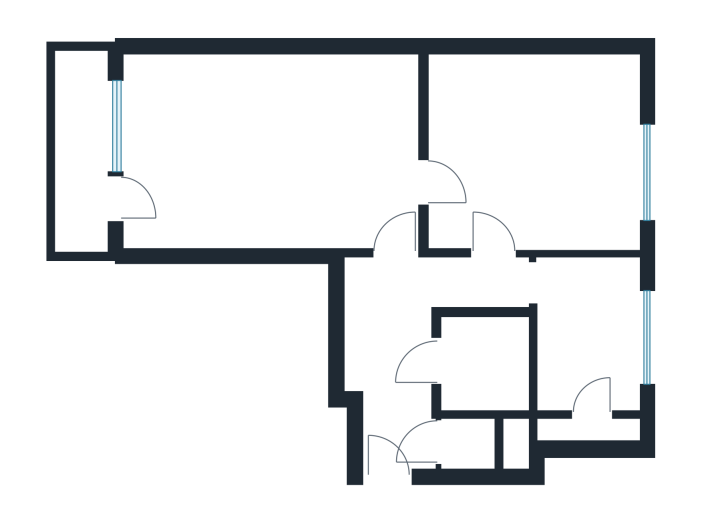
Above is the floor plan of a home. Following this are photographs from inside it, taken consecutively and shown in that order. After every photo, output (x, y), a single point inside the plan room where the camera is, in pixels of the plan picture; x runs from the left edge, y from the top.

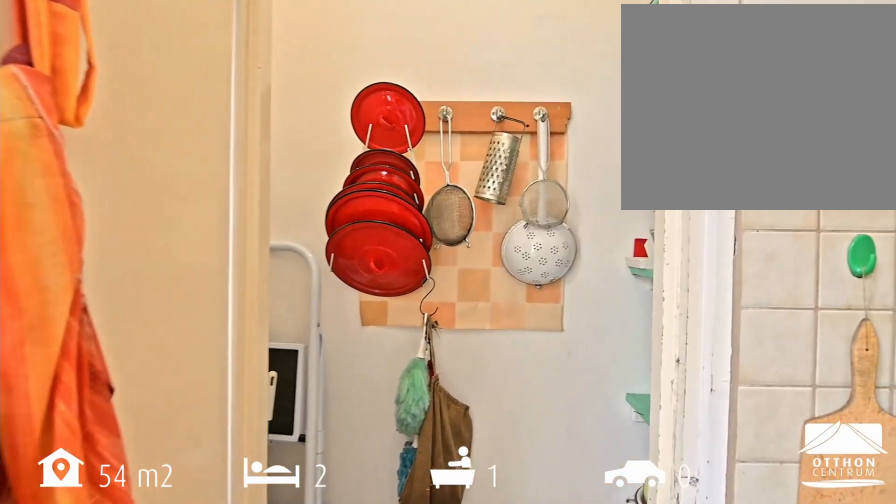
(587, 344)
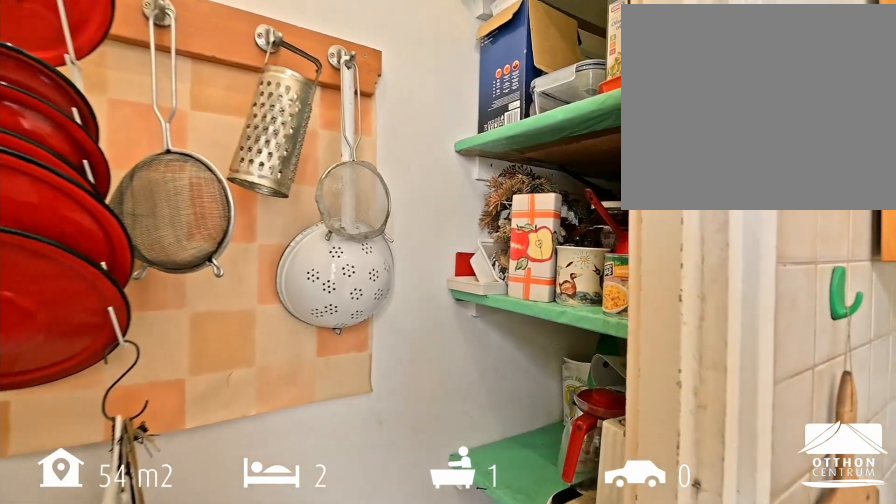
(587, 344)
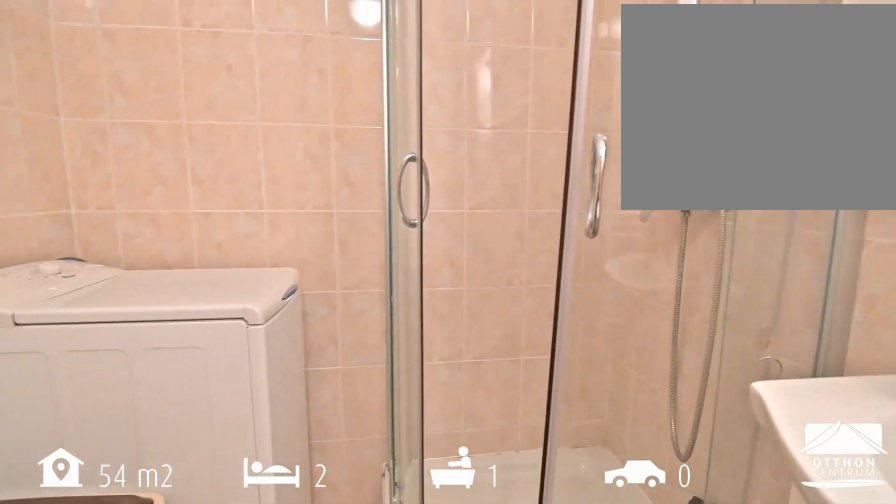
(487, 363)
